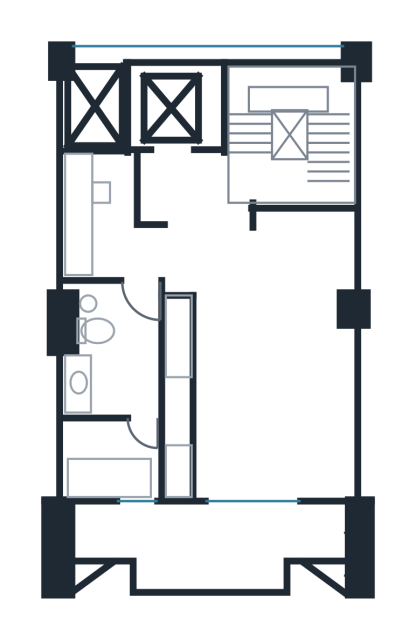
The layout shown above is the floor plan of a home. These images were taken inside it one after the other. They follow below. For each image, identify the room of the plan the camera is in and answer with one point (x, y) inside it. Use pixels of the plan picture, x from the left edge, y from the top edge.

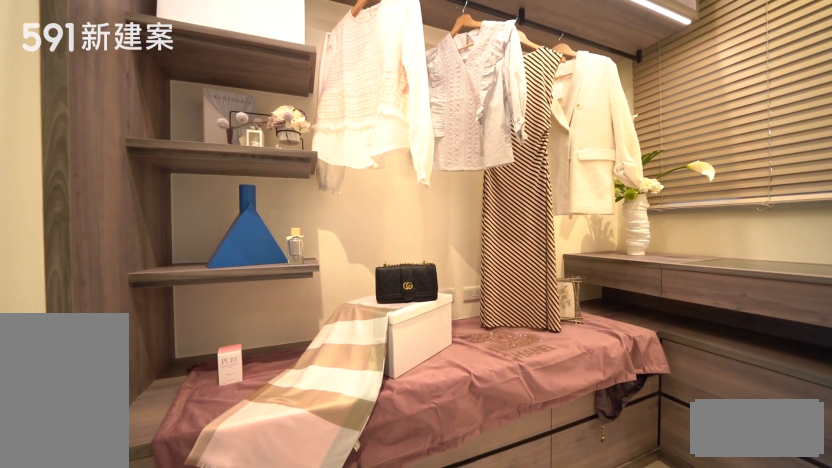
(101, 217)
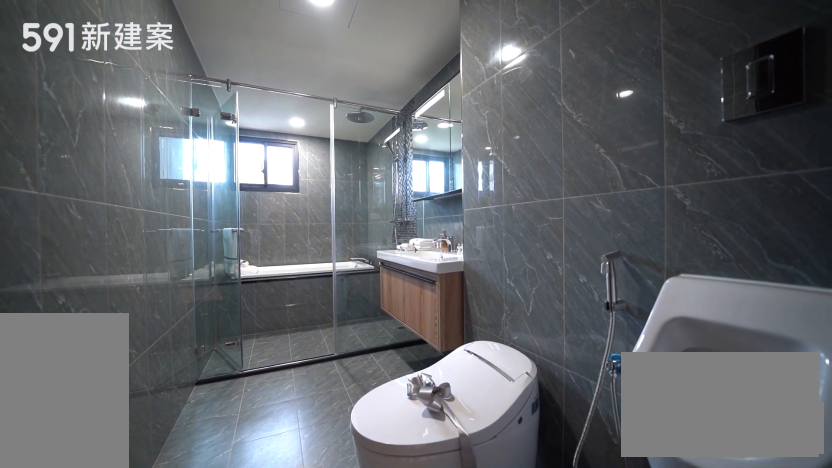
(109, 388)
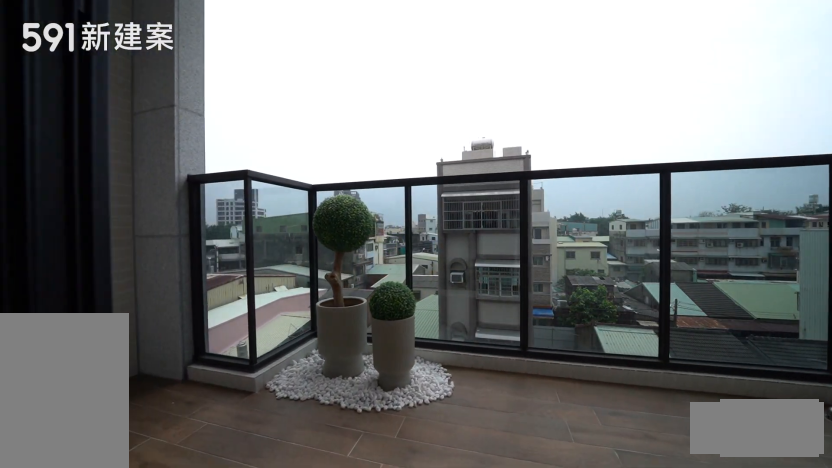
(208, 547)
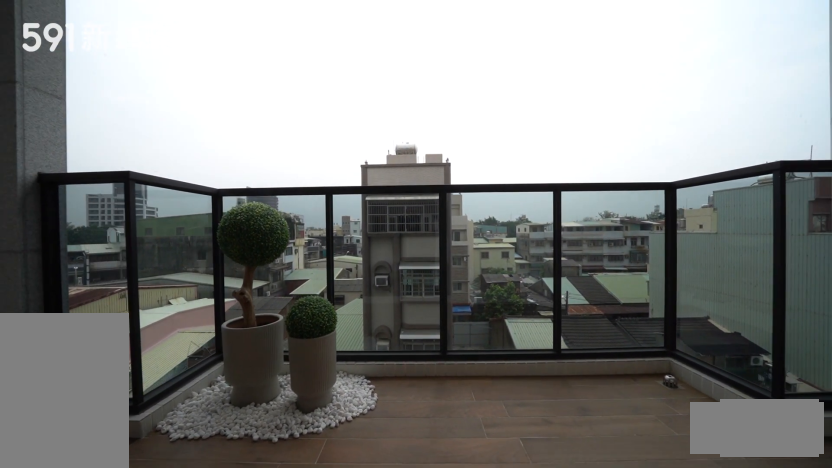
(208, 547)
